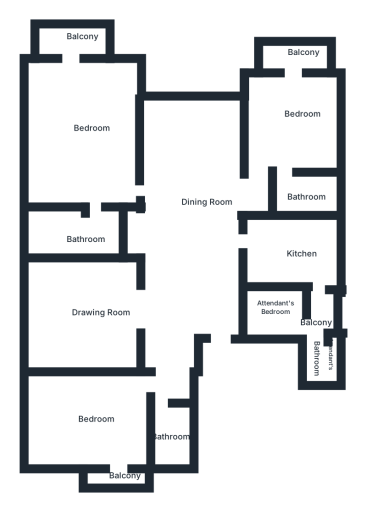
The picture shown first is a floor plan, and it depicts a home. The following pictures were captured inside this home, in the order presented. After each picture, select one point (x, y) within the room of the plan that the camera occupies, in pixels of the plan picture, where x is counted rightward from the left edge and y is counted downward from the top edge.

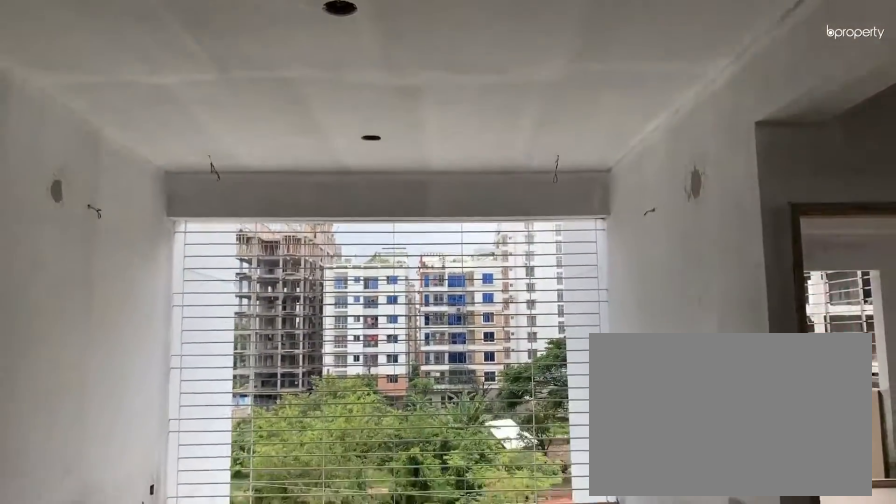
(196, 224)
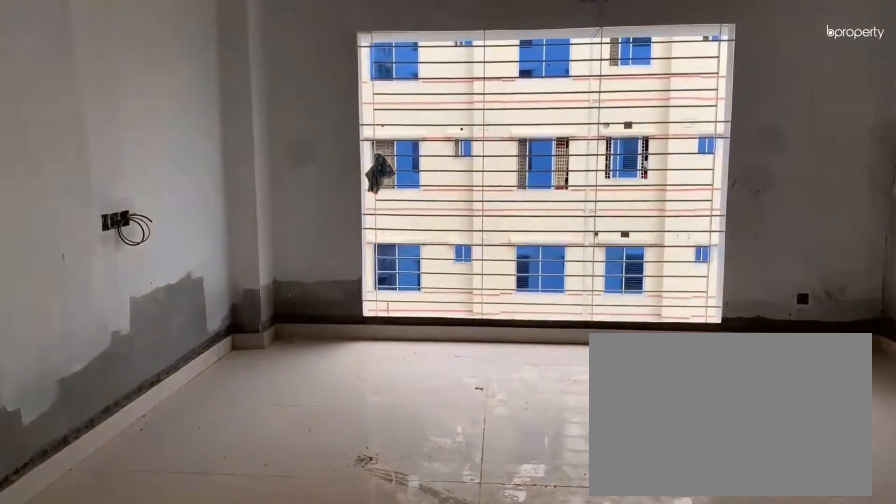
(78, 313)
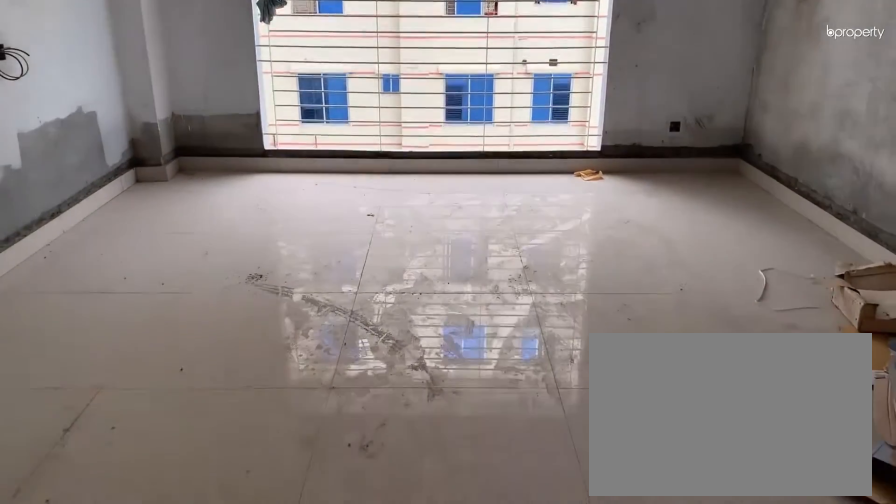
(88, 311)
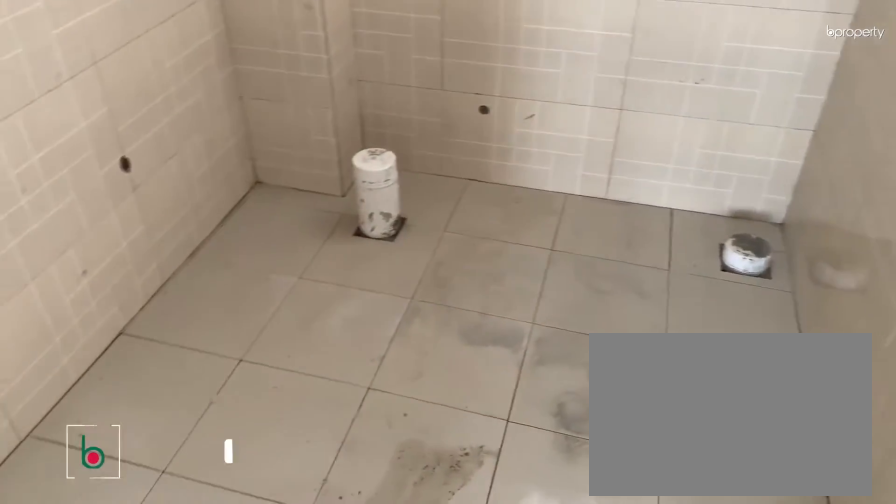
(163, 433)
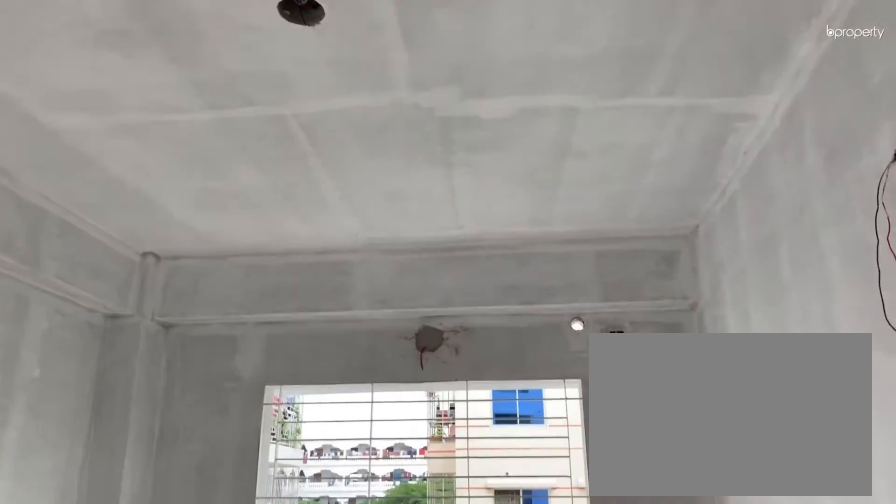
(108, 417)
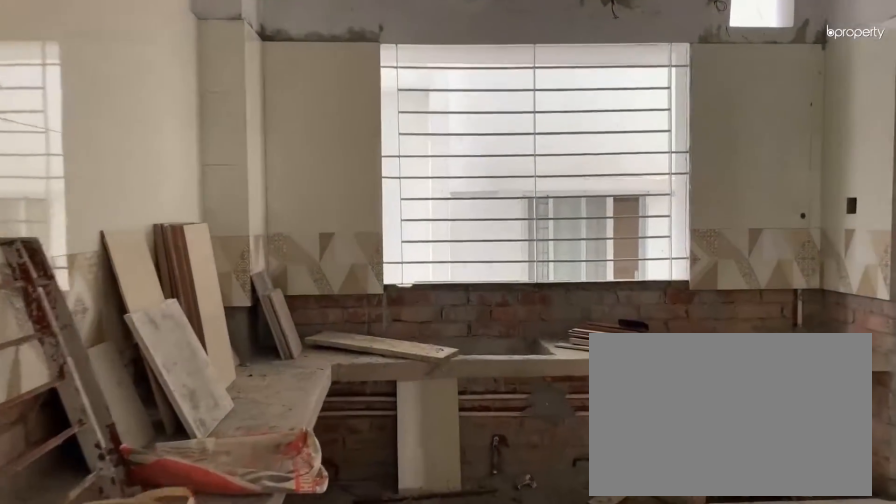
(295, 245)
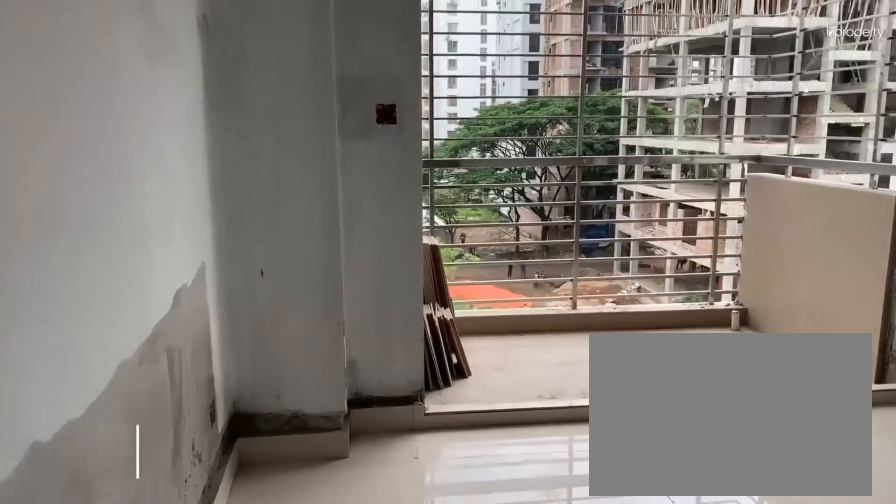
(293, 128)
